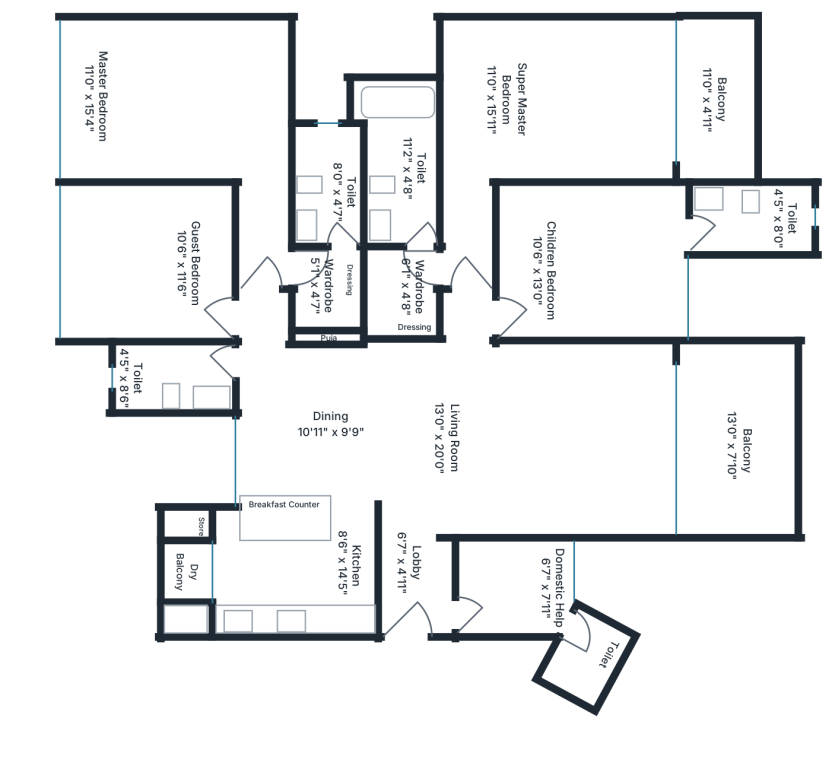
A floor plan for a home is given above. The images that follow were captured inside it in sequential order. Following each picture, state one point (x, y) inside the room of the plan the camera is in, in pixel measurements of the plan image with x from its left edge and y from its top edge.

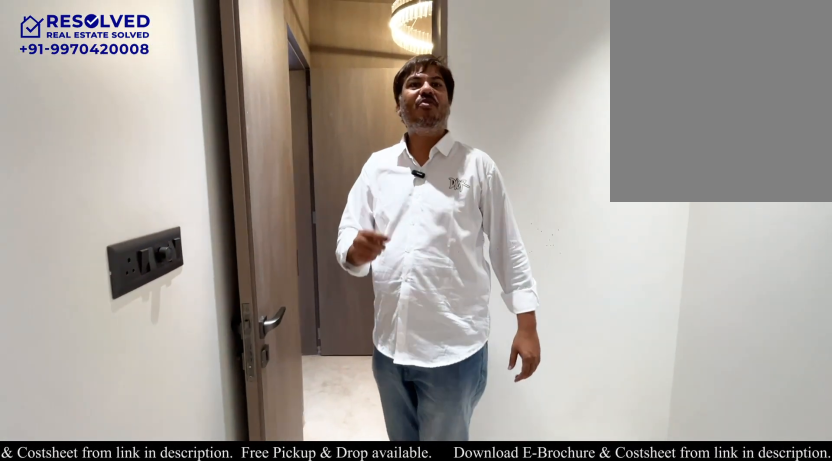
(516, 587)
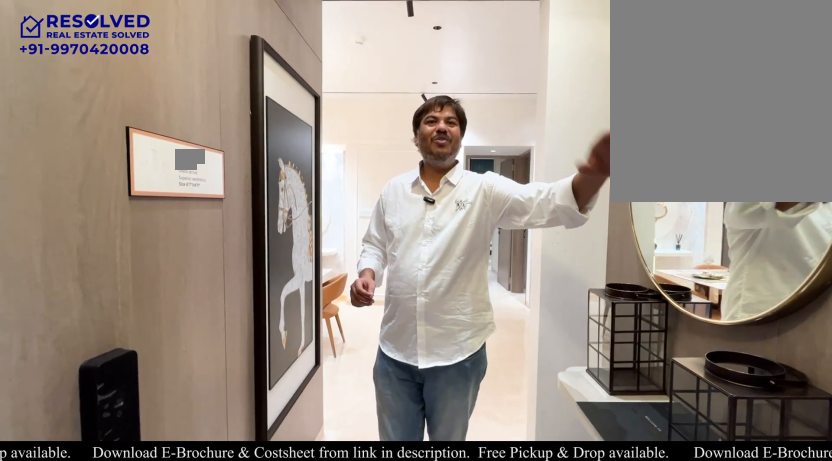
(418, 586)
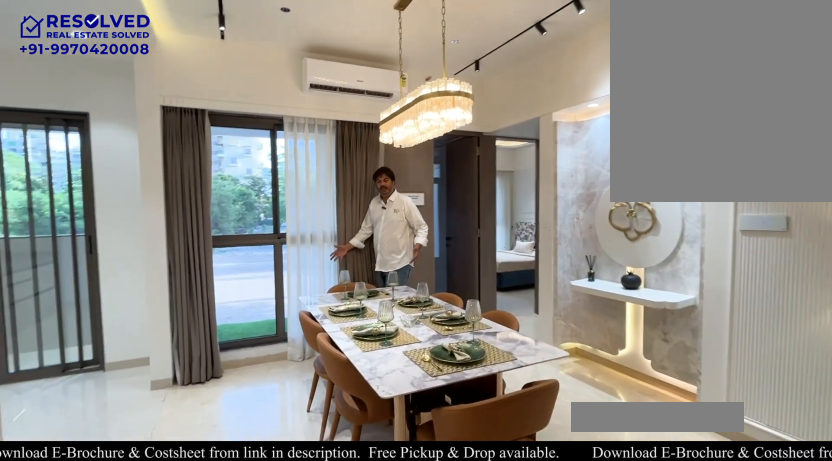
(360, 422)
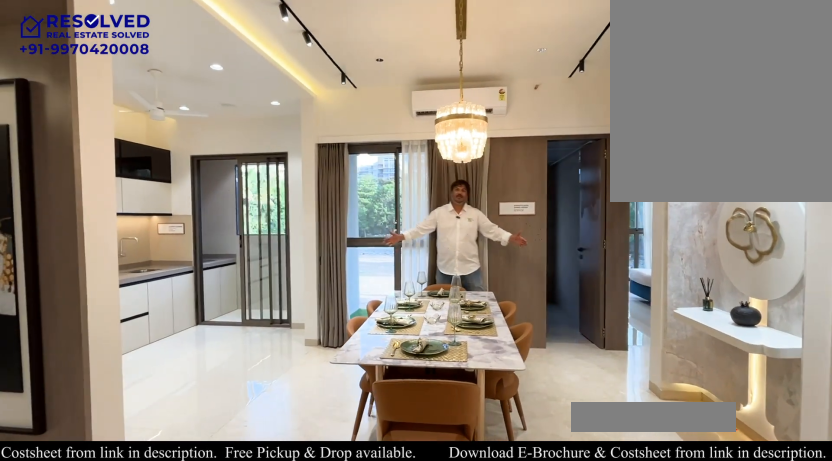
(360, 422)
